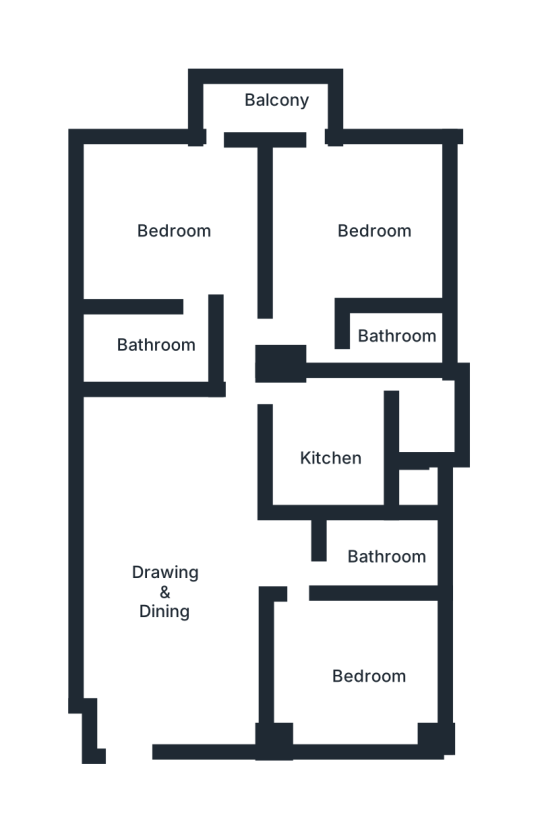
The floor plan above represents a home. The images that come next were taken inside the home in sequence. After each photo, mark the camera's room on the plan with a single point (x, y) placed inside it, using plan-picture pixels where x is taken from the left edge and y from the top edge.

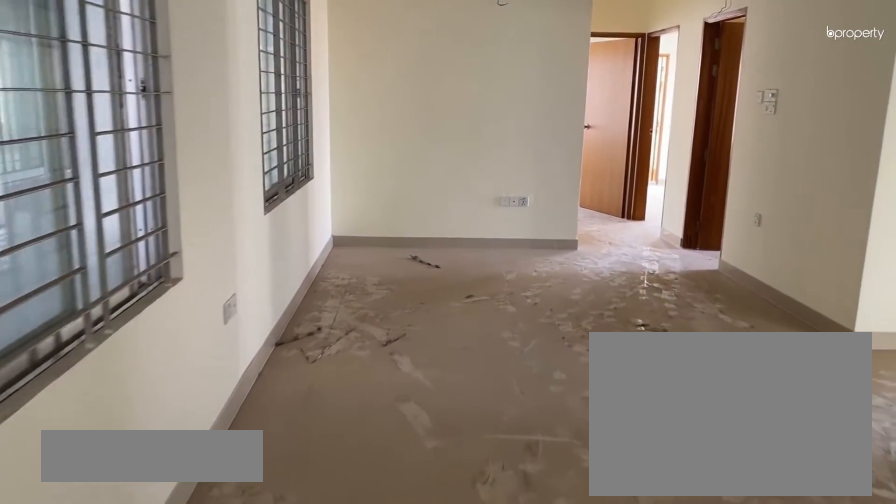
(183, 584)
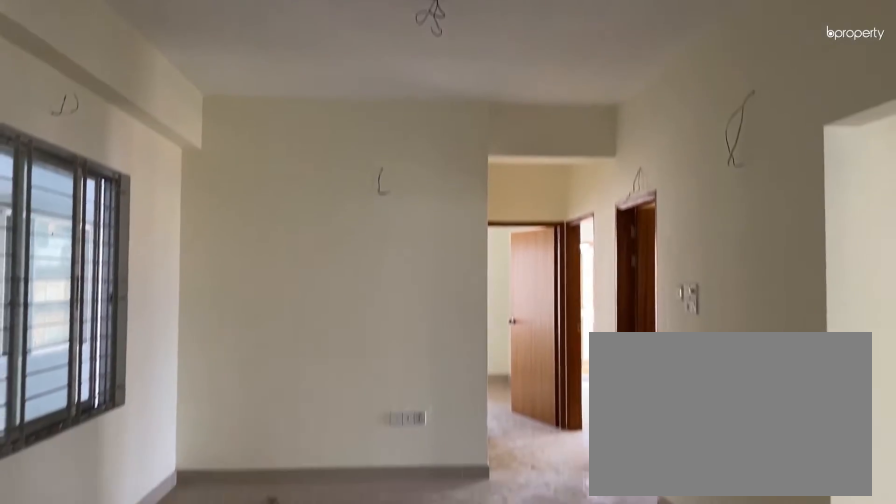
(183, 584)
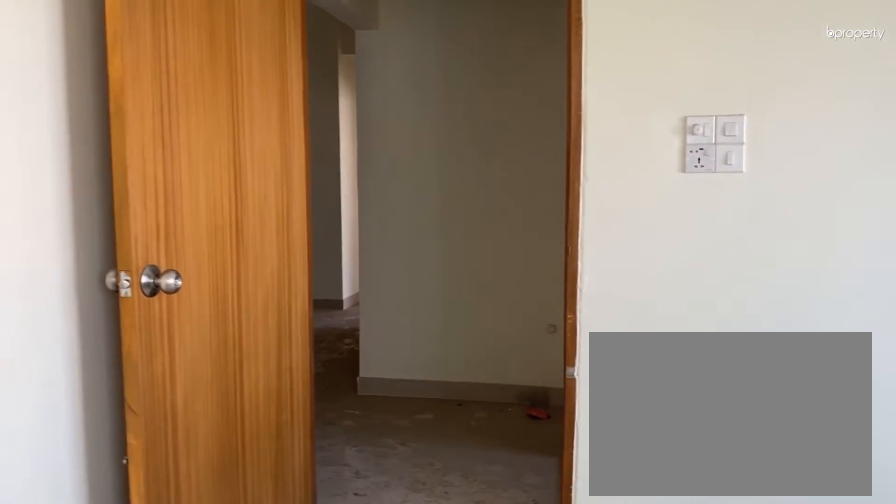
(367, 676)
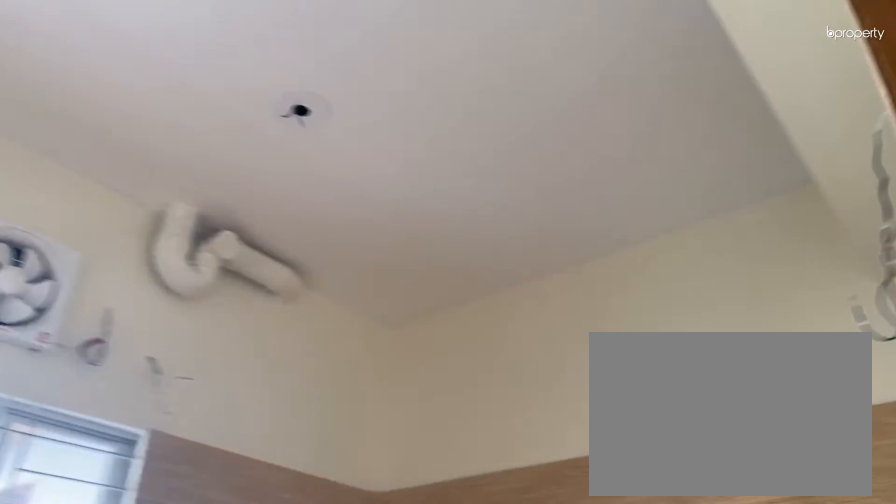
(327, 455)
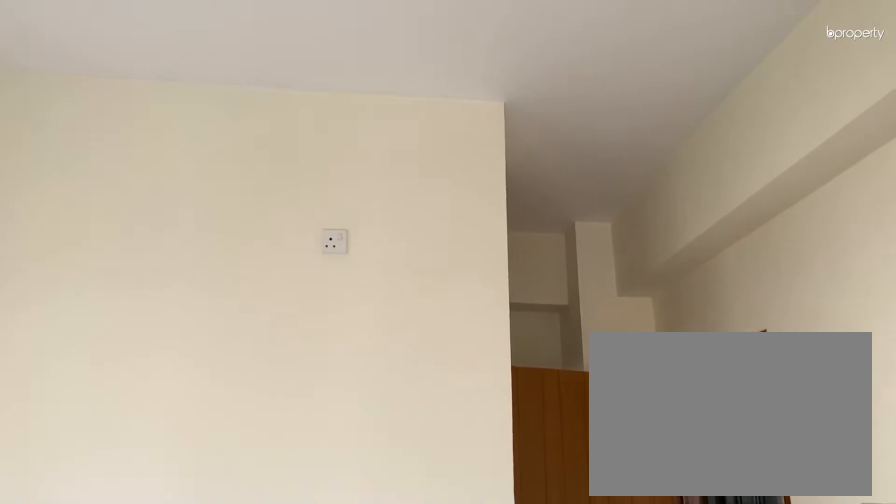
(377, 228)
